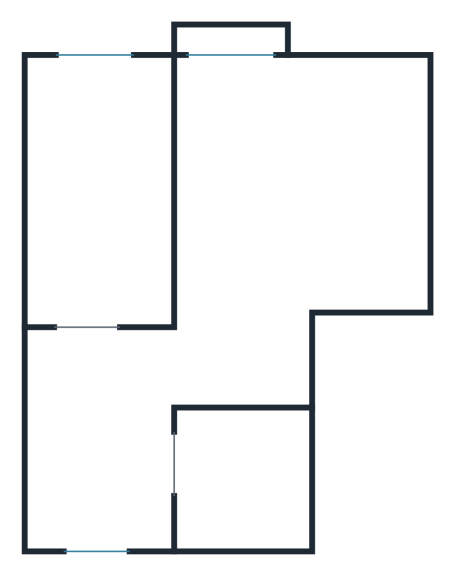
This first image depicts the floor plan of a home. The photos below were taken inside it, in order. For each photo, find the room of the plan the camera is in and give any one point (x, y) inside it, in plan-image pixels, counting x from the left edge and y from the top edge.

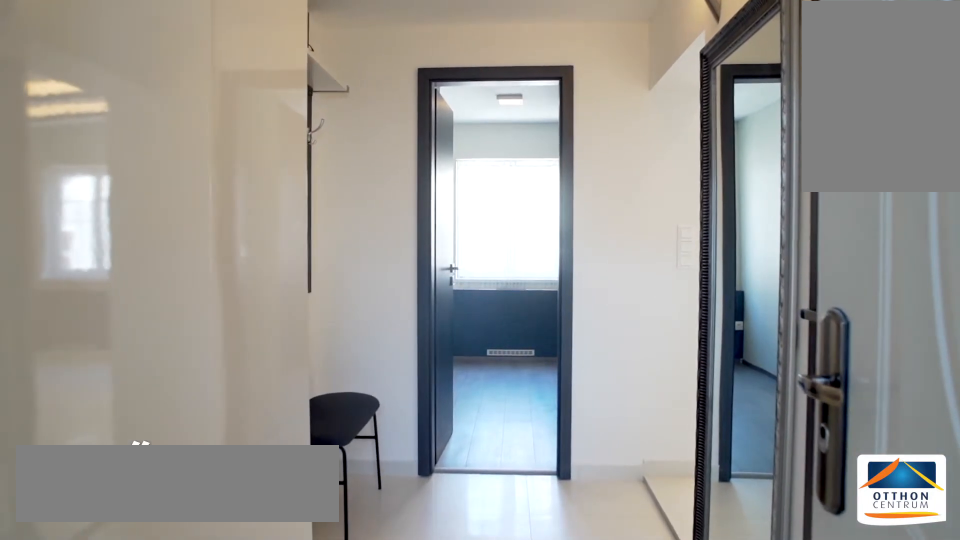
(96, 474)
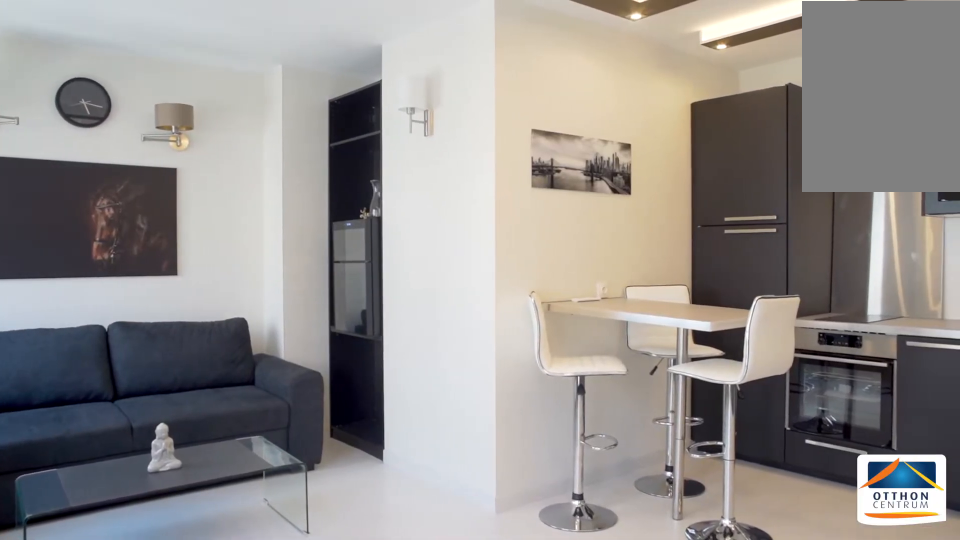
(274, 208)
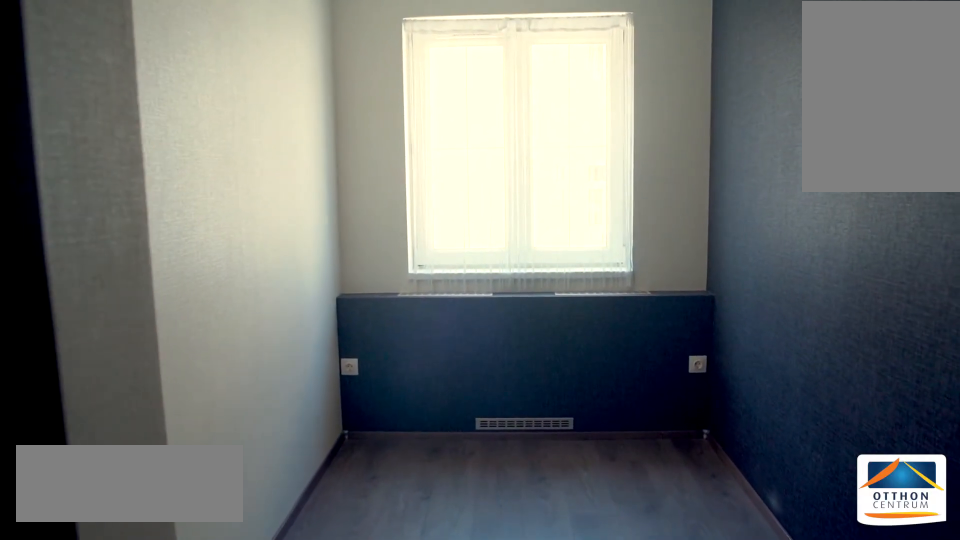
(99, 201)
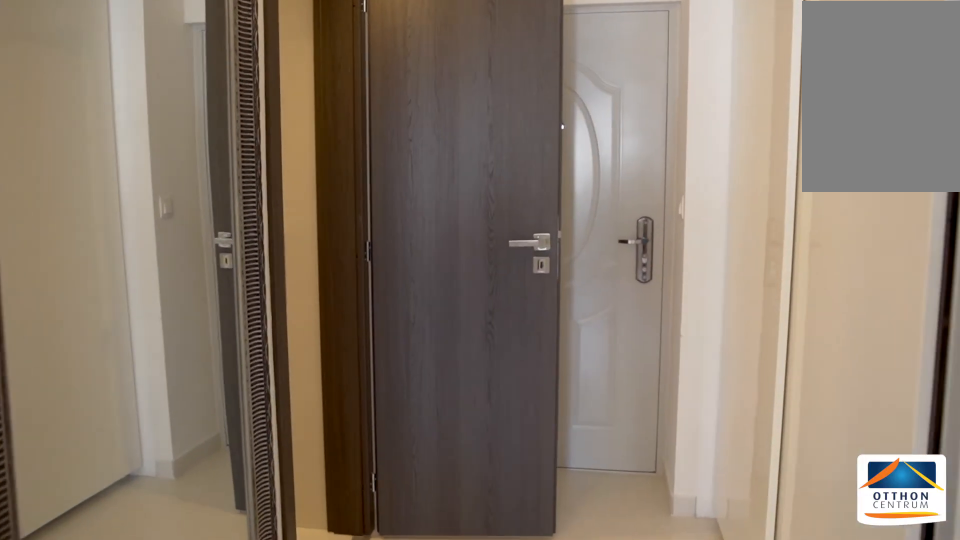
(99, 439)
